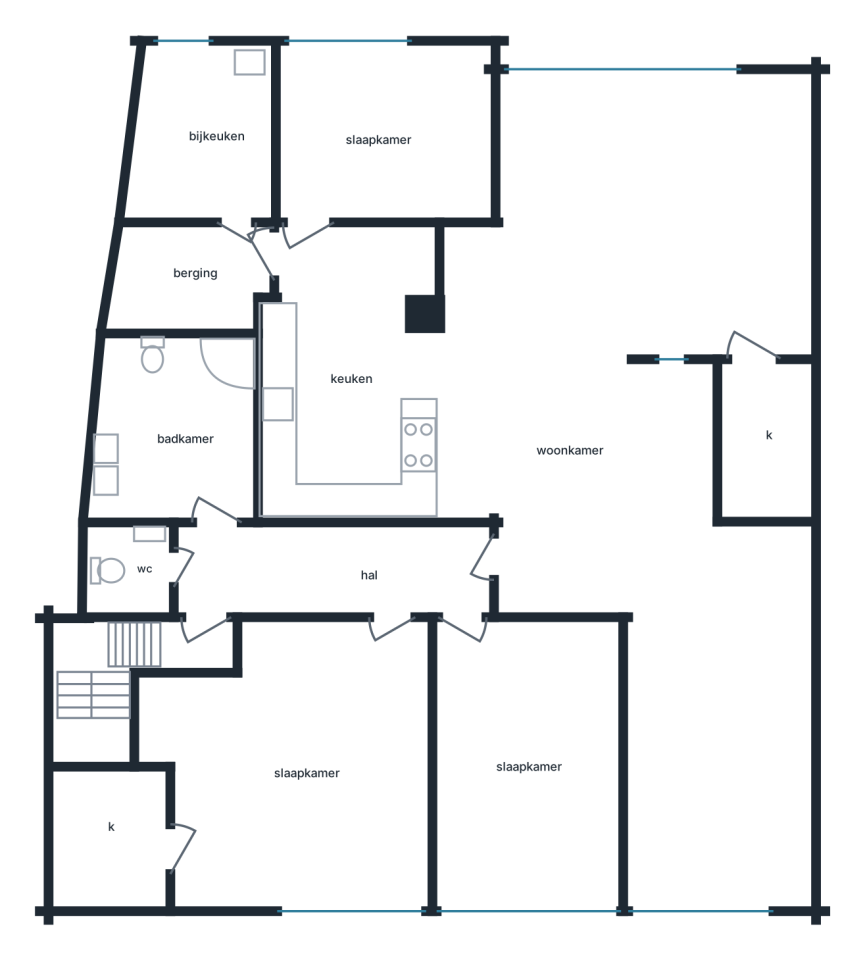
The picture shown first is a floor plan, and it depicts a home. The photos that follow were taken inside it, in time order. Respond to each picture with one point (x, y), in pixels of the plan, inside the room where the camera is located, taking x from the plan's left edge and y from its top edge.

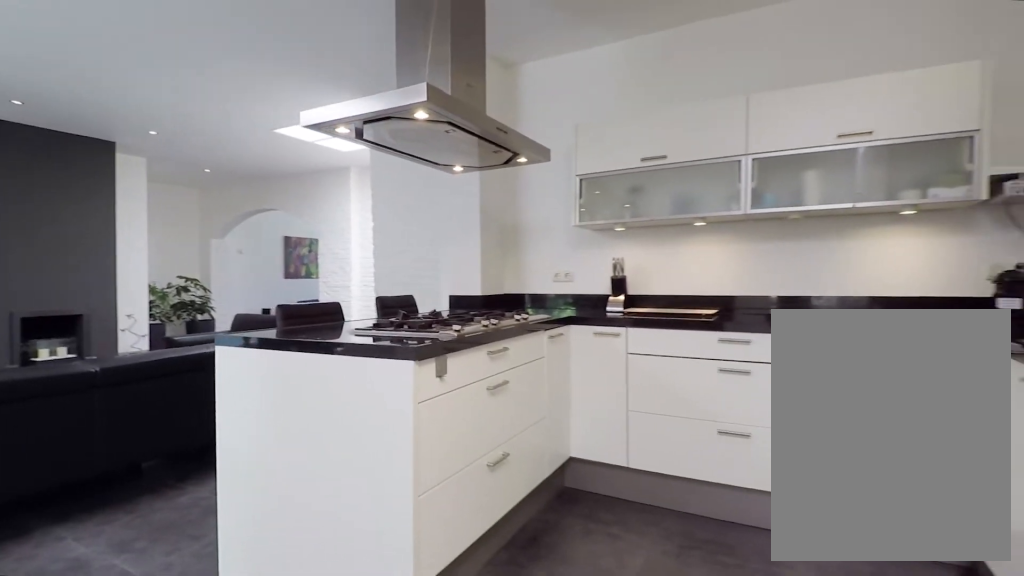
(349, 378)
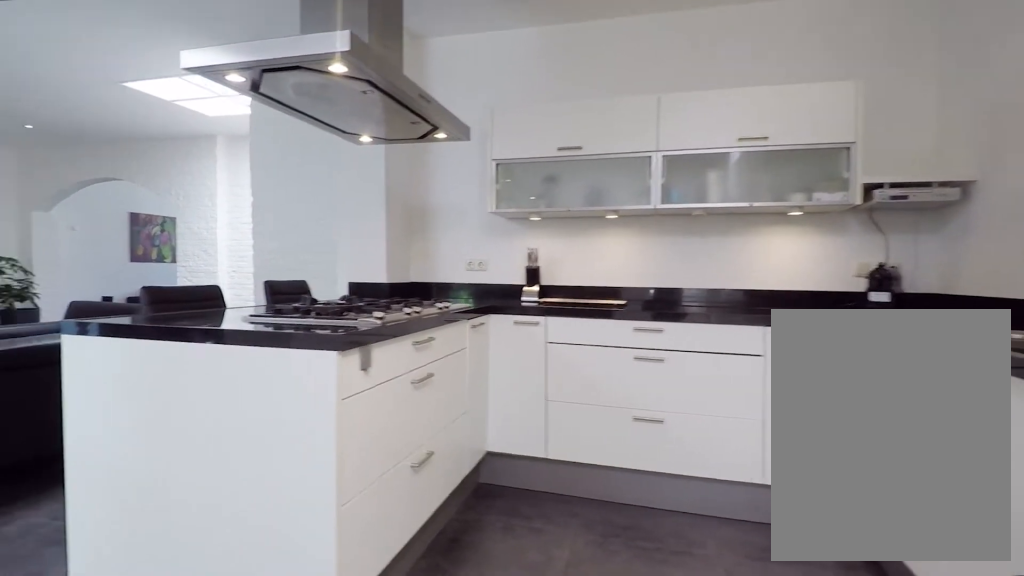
(349, 378)
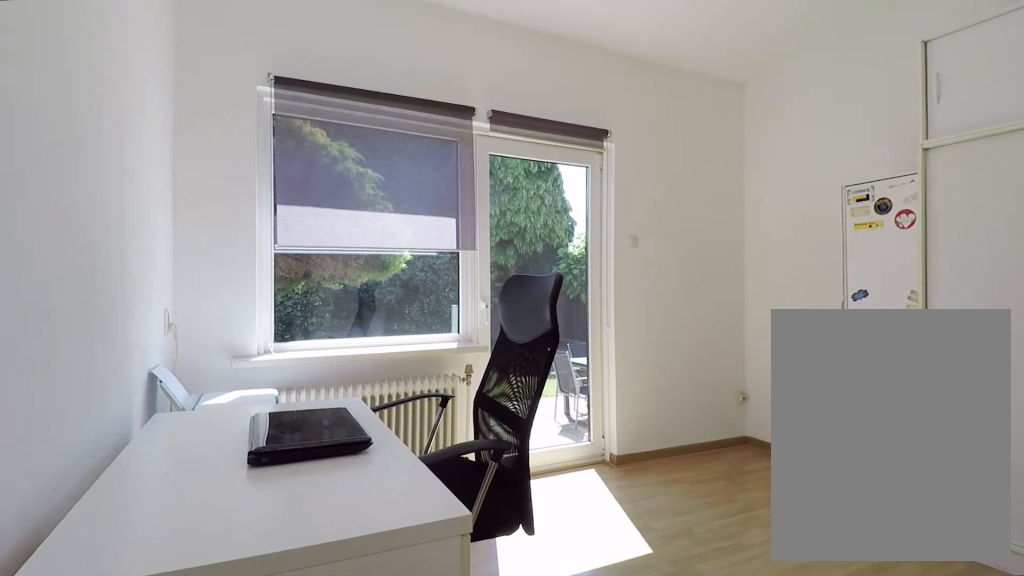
(385, 135)
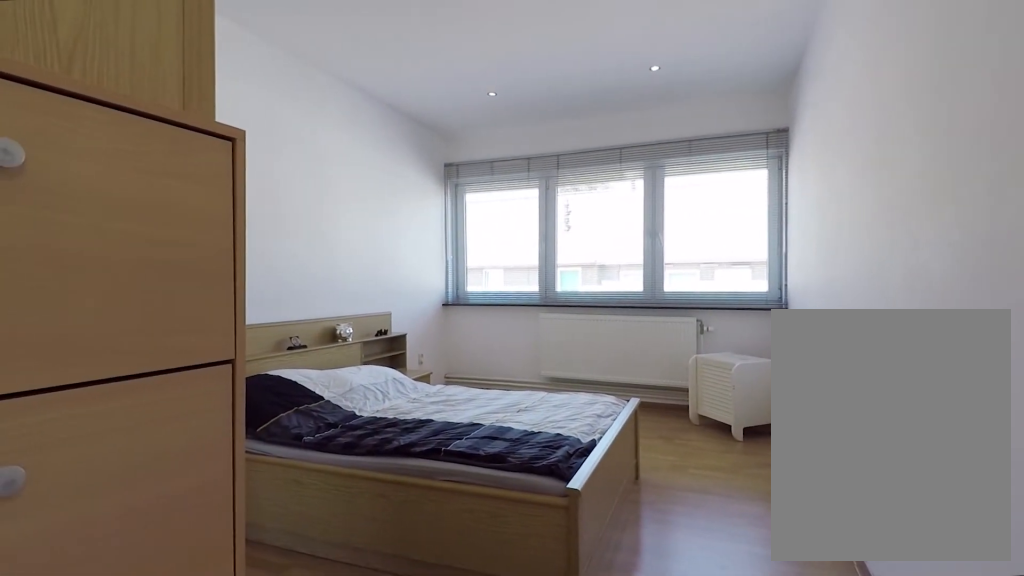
(528, 764)
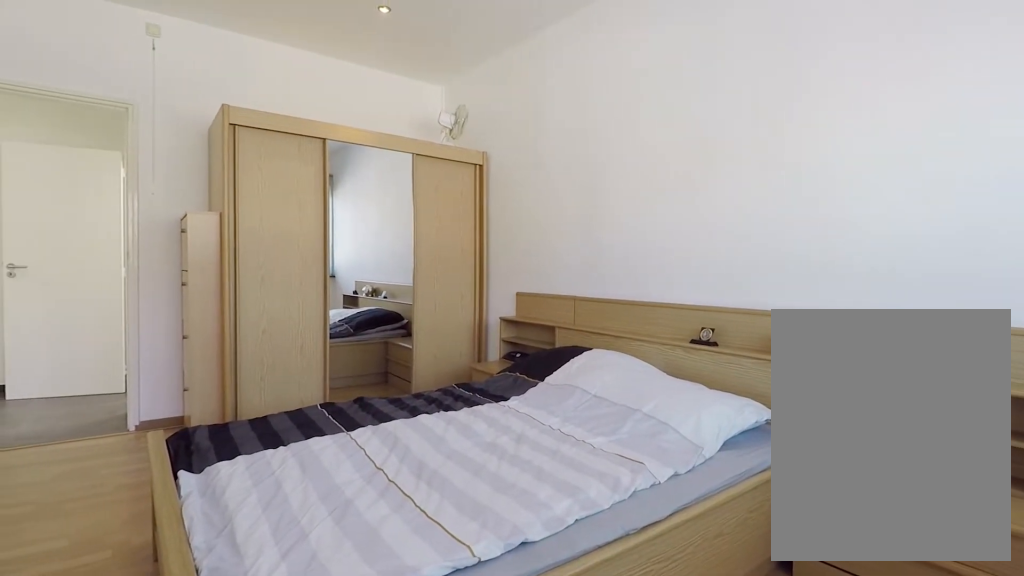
(528, 764)
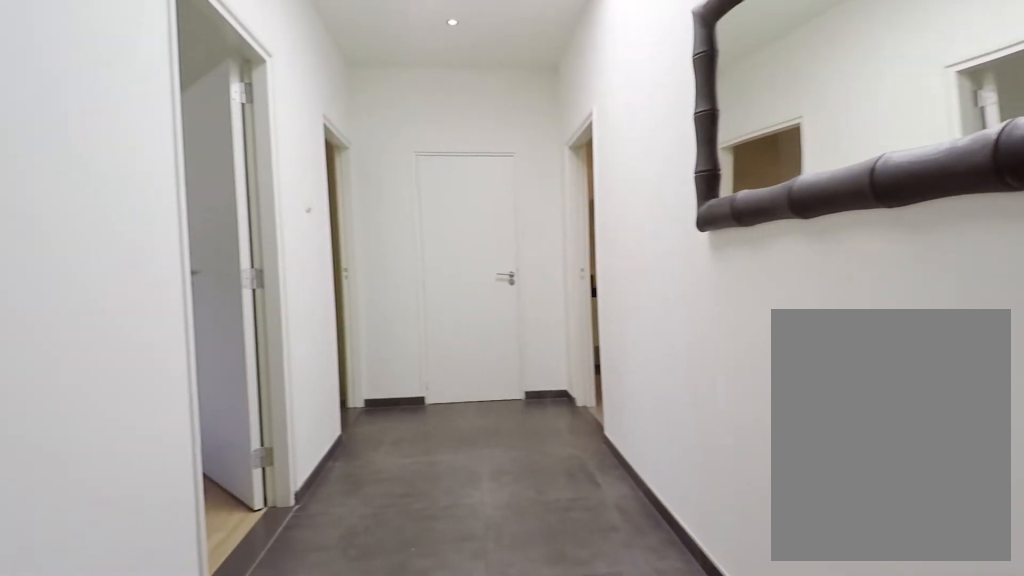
(318, 579)
